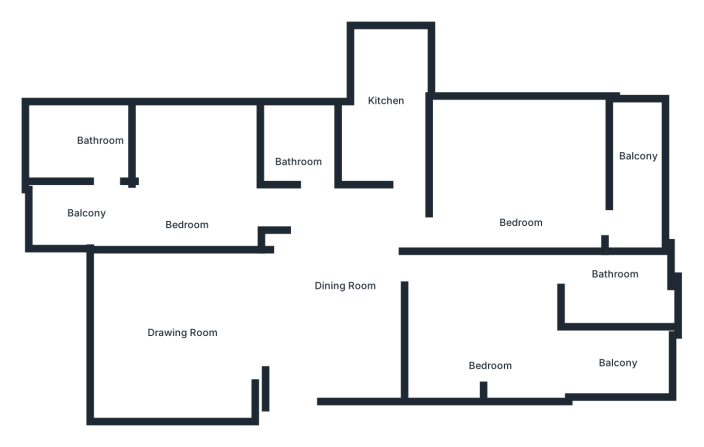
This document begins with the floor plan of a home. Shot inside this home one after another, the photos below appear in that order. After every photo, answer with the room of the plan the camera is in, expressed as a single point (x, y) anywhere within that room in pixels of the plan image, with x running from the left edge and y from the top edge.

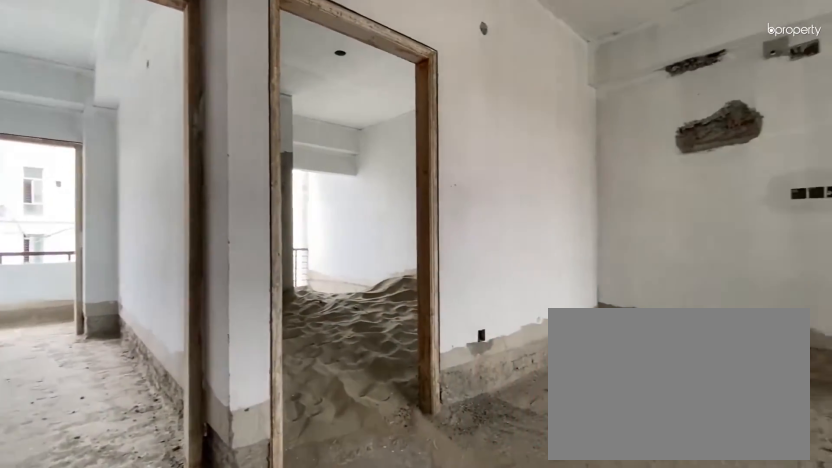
(348, 282)
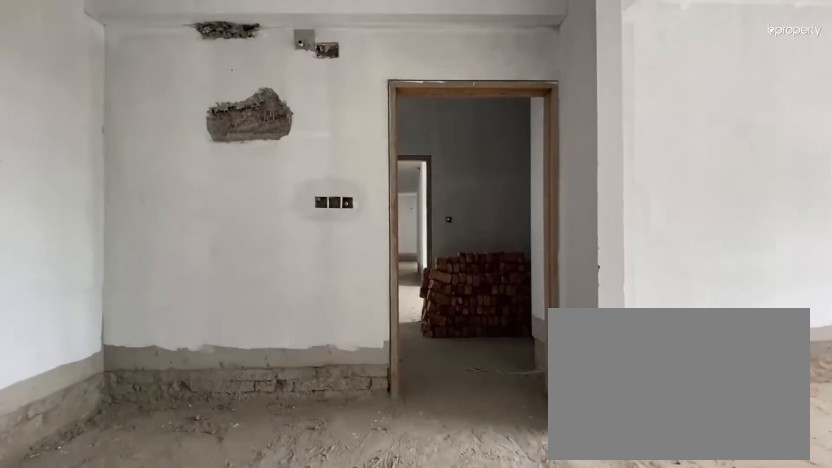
(348, 282)
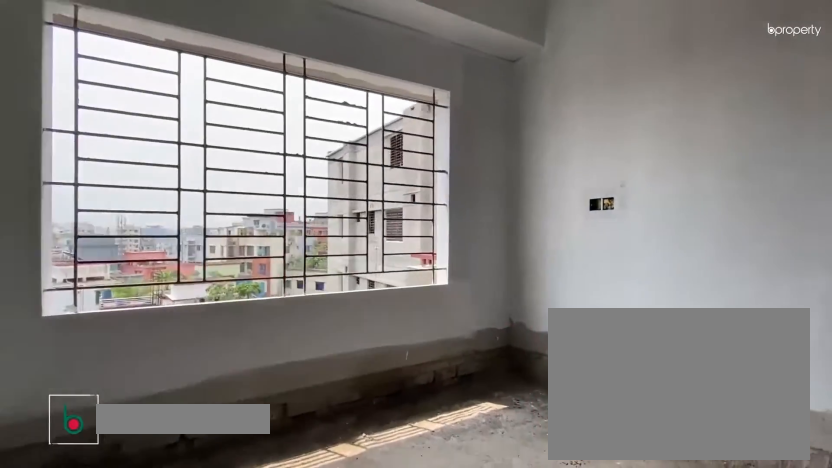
(184, 330)
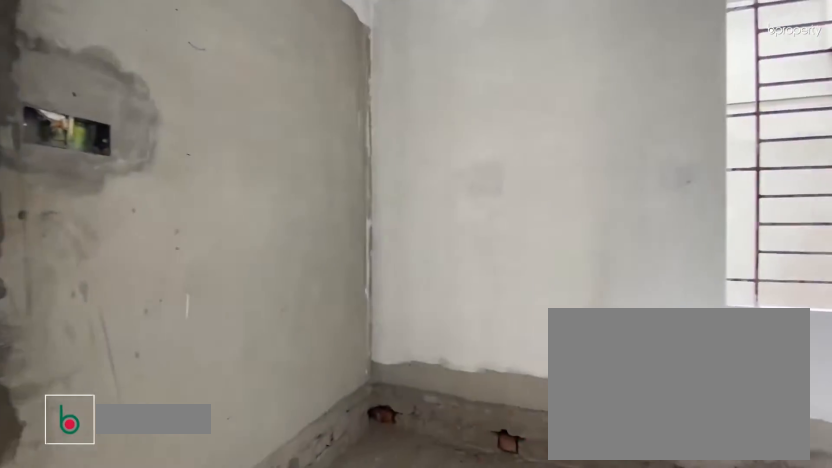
(188, 188)
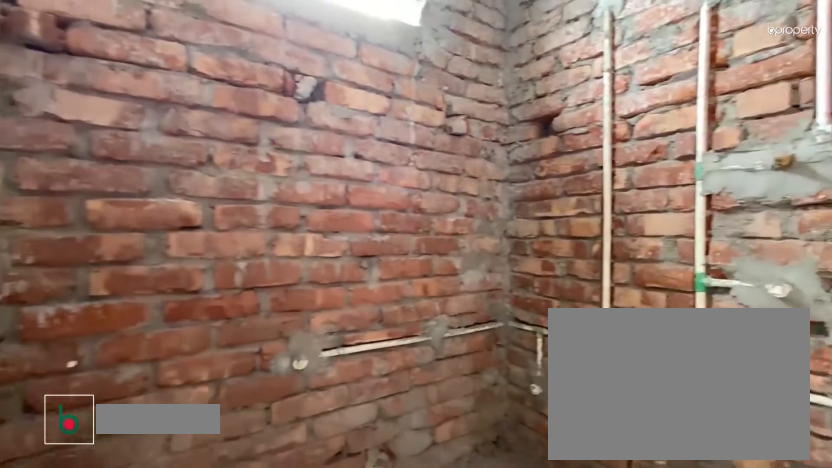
(93, 150)
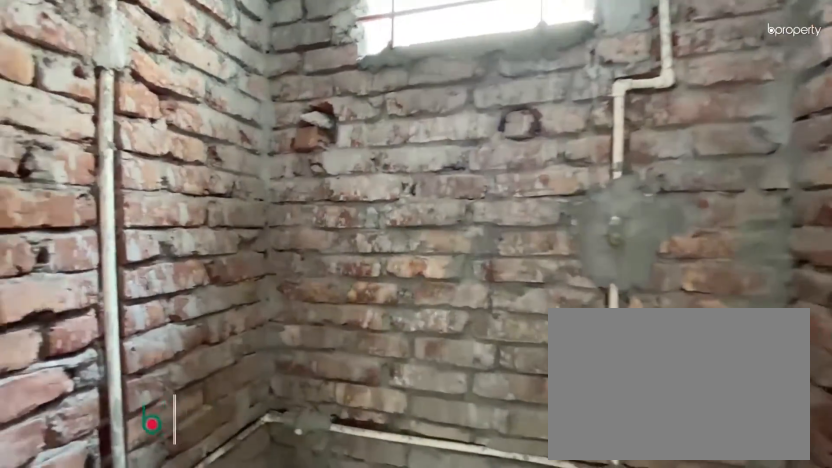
(298, 141)
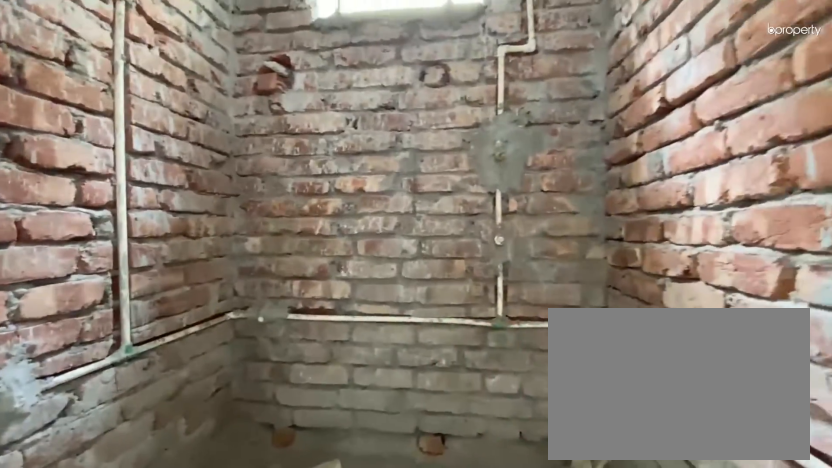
(298, 141)
